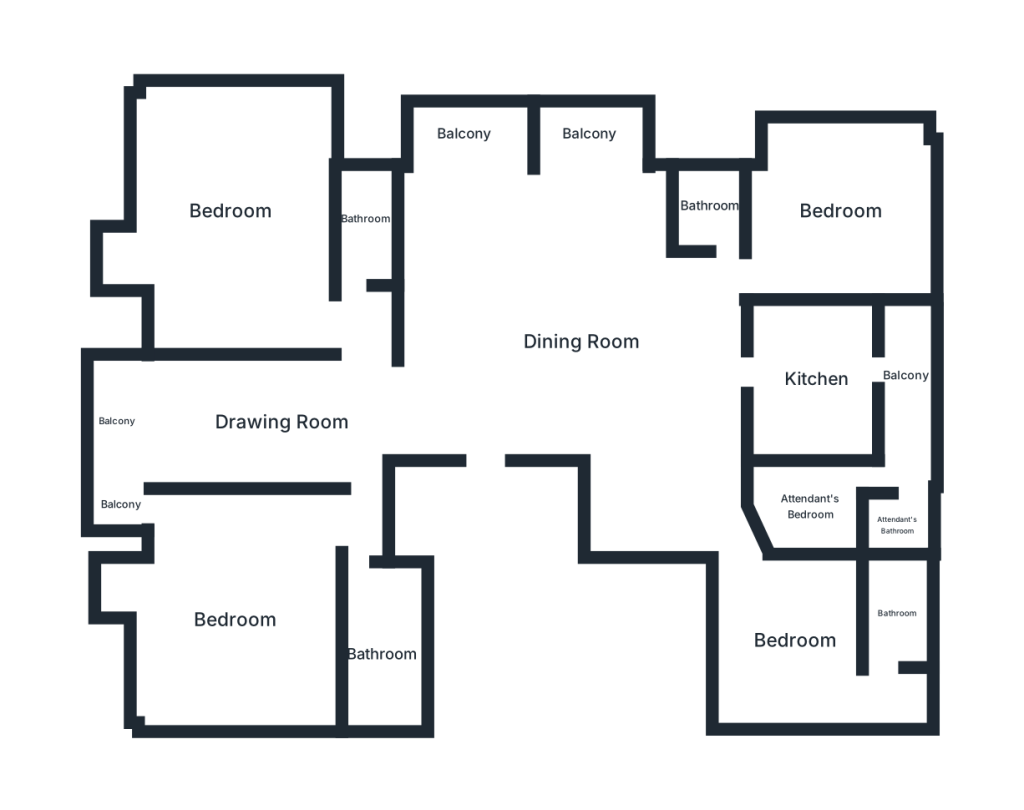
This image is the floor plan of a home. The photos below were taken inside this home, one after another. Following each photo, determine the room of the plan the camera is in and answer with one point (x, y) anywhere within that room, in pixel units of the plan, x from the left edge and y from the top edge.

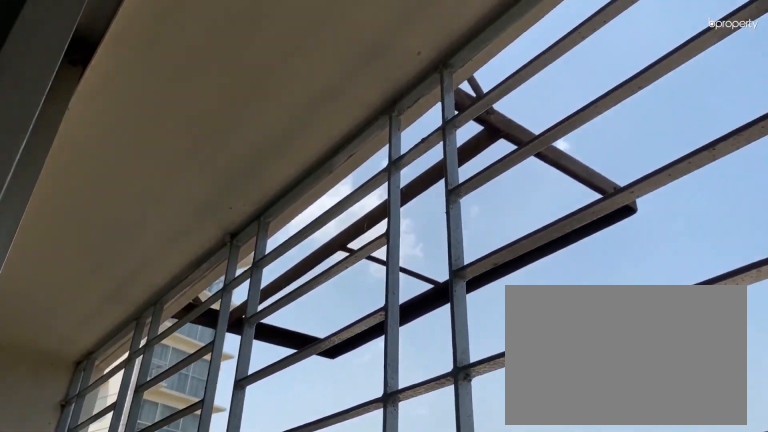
(589, 136)
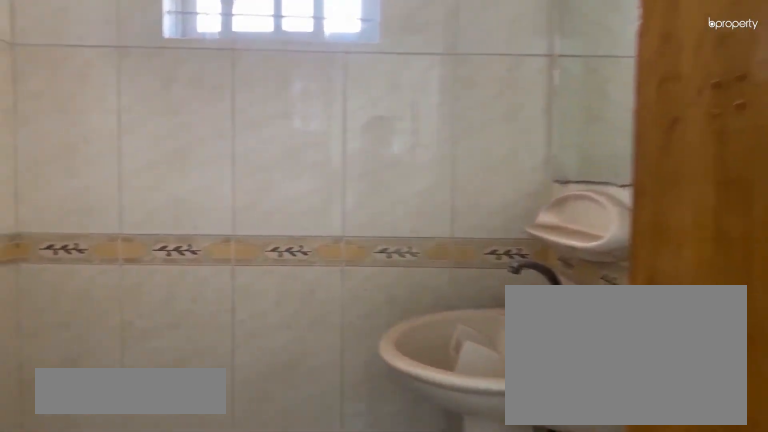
(712, 207)
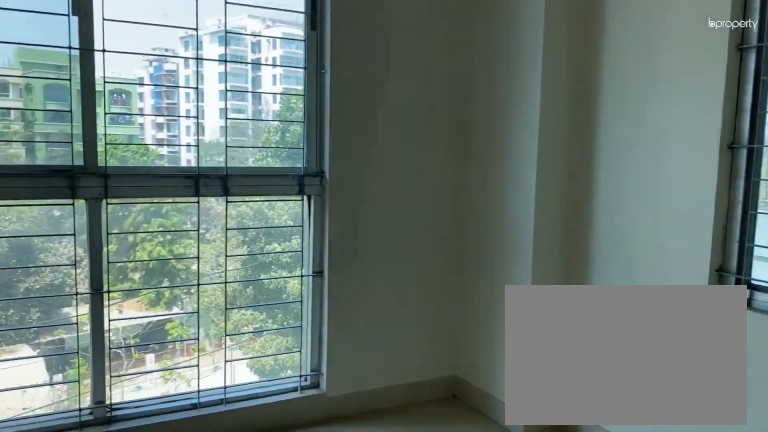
(839, 210)
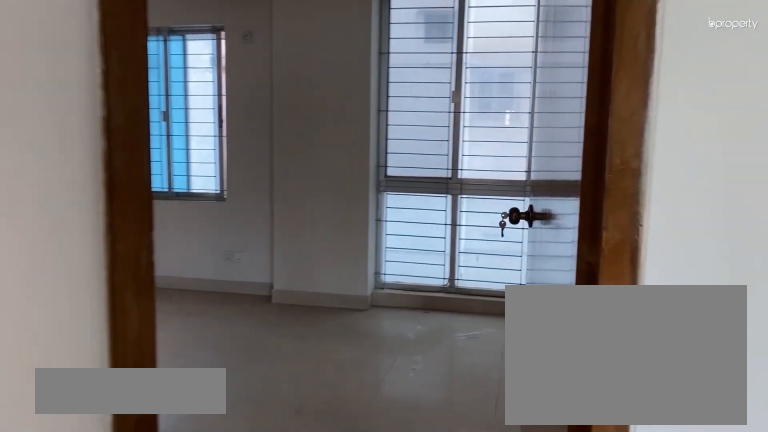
(722, 378)
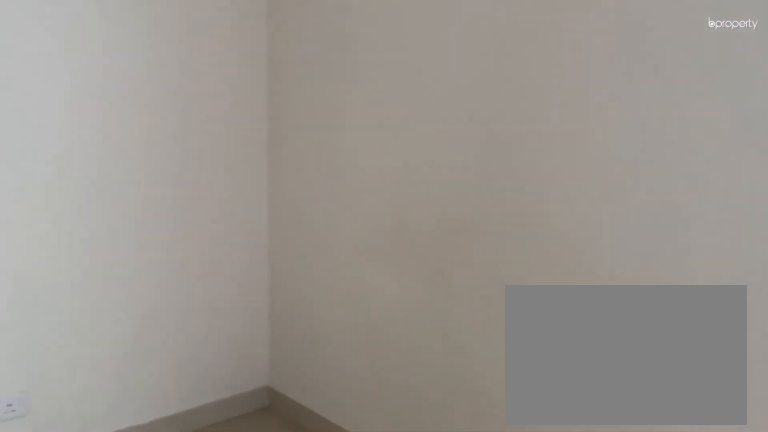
(793, 636)
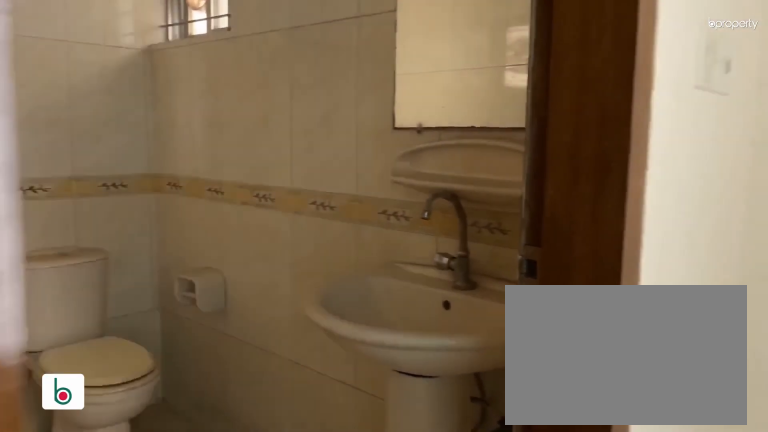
(896, 613)
